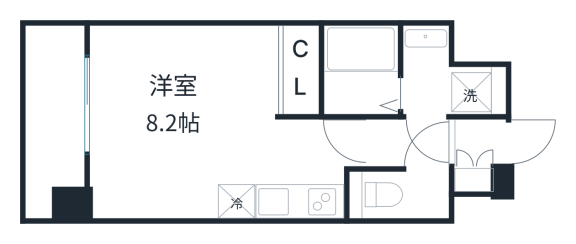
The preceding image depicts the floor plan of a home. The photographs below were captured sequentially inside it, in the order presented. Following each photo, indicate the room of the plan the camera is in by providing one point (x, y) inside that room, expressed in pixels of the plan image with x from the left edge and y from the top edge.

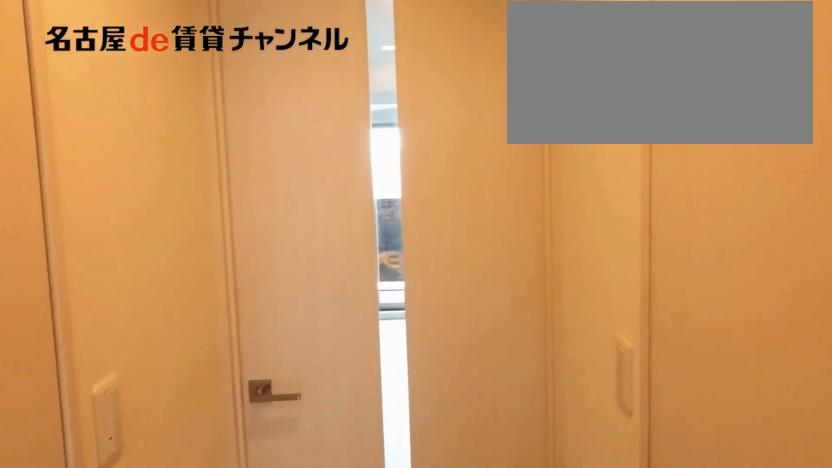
(439, 143)
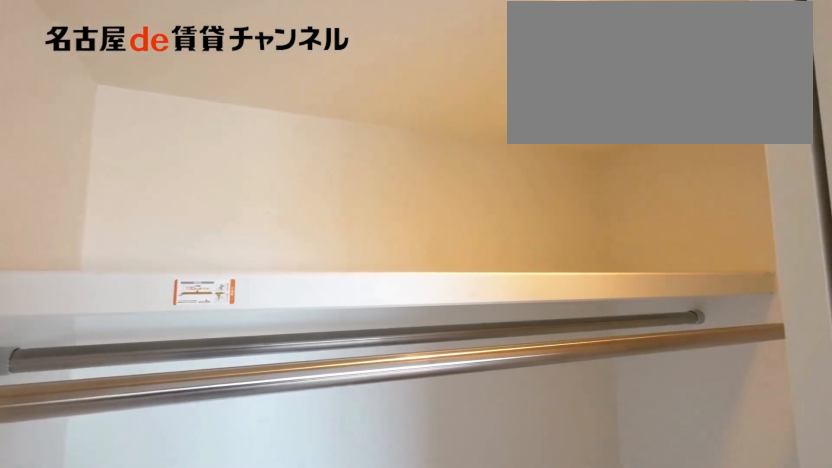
(301, 69)
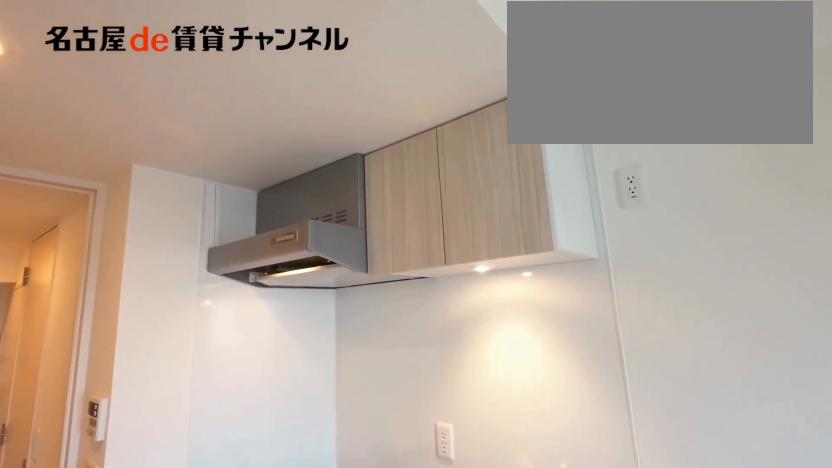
(300, 201)
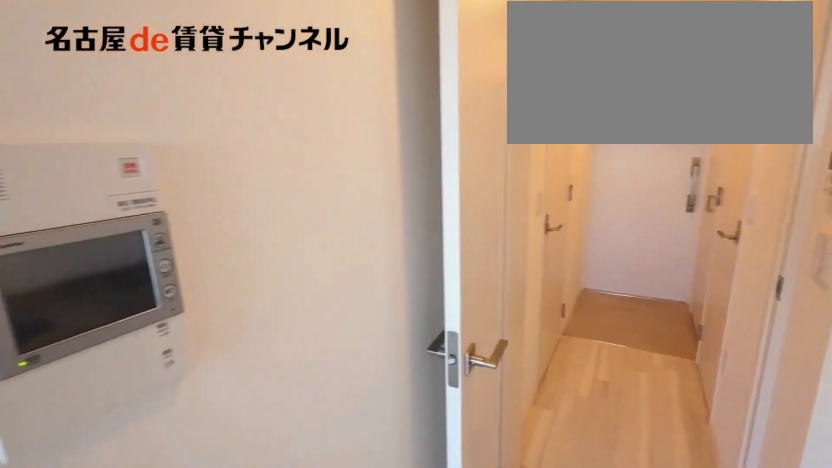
(300, 201)
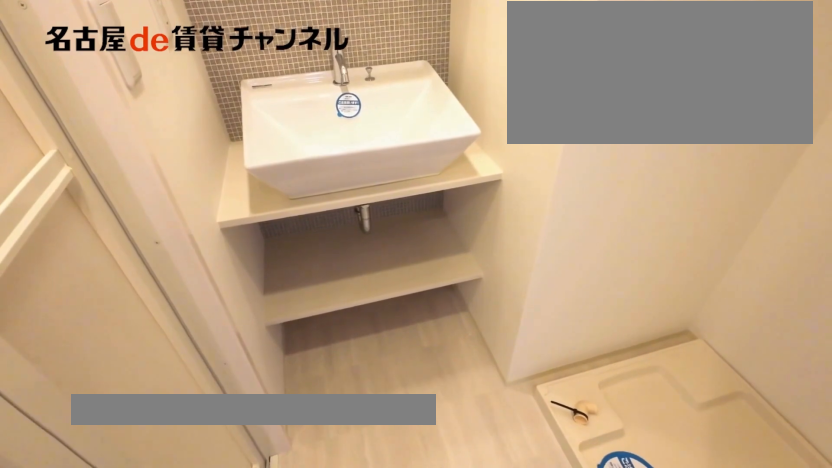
(446, 78)
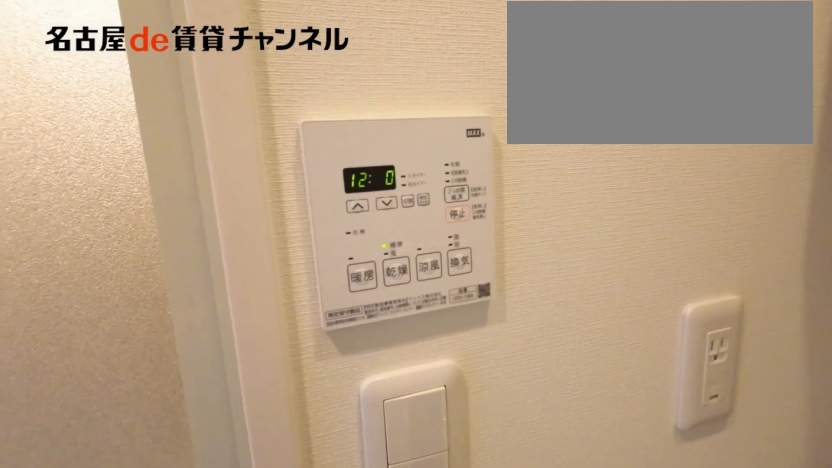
(446, 78)
